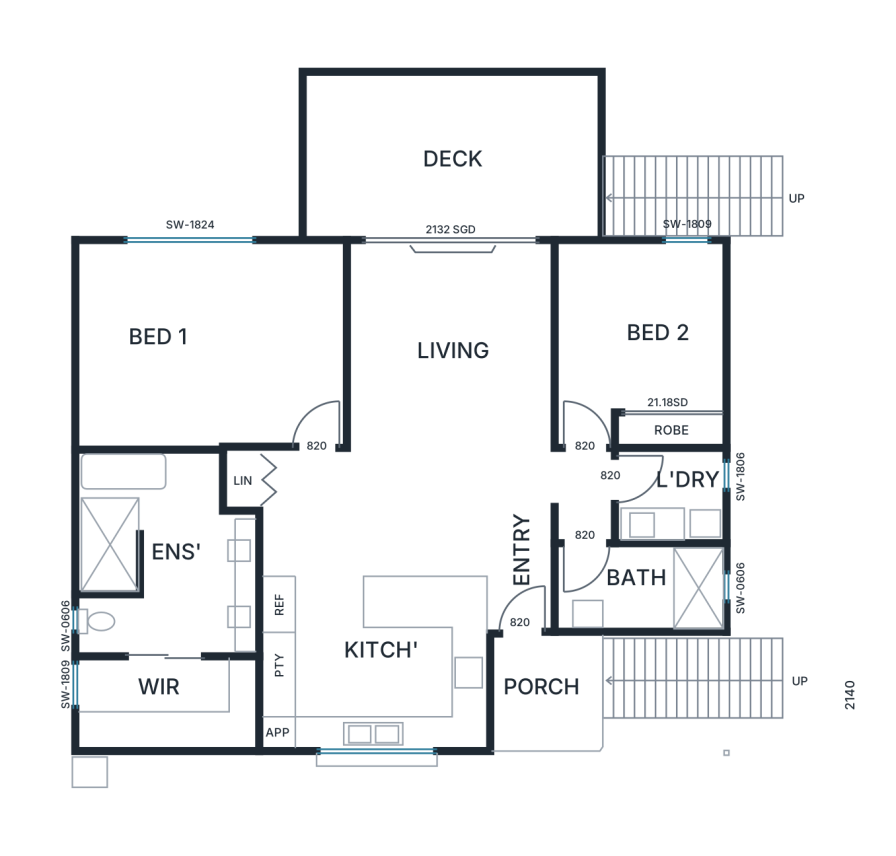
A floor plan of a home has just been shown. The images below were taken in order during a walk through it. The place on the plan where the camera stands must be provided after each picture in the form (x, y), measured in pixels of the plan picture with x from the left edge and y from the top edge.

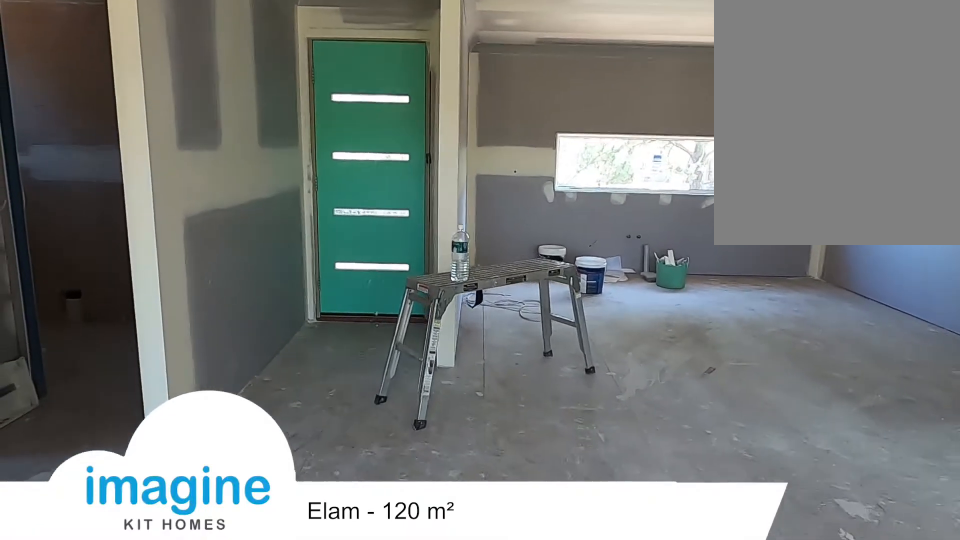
(462, 277)
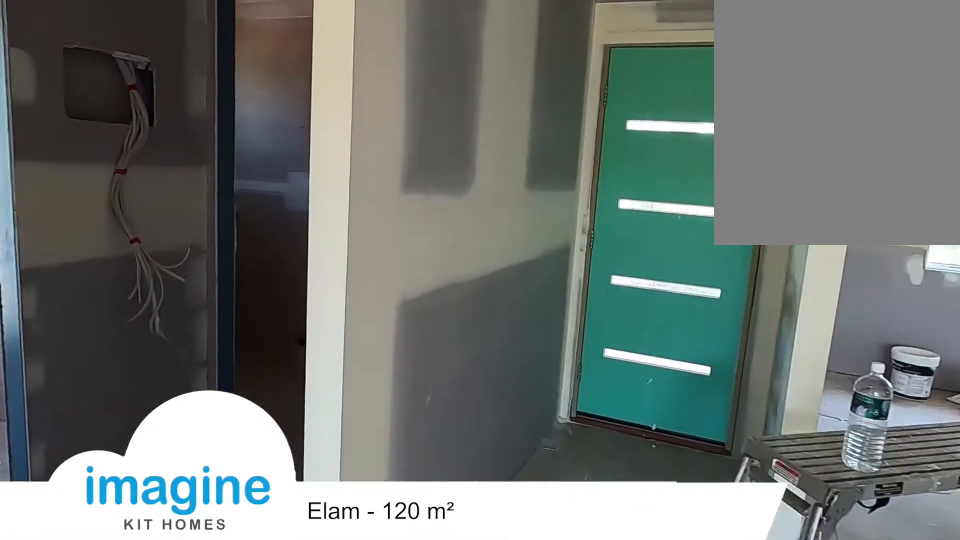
(472, 411)
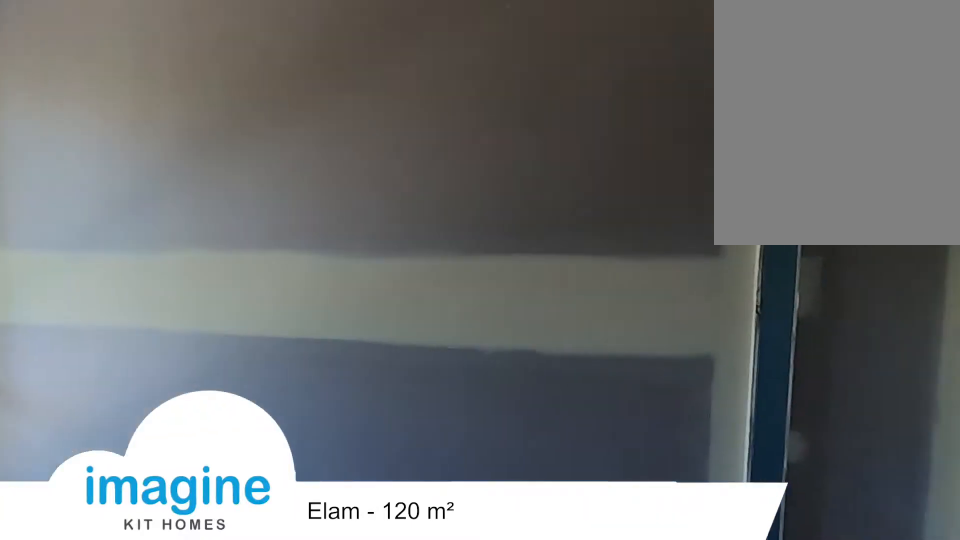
(625, 391)
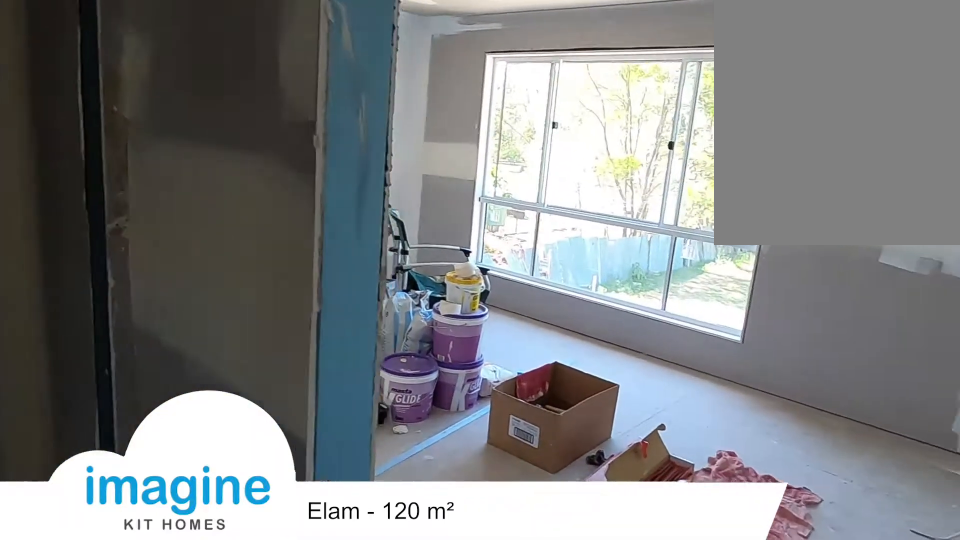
(355, 456)
